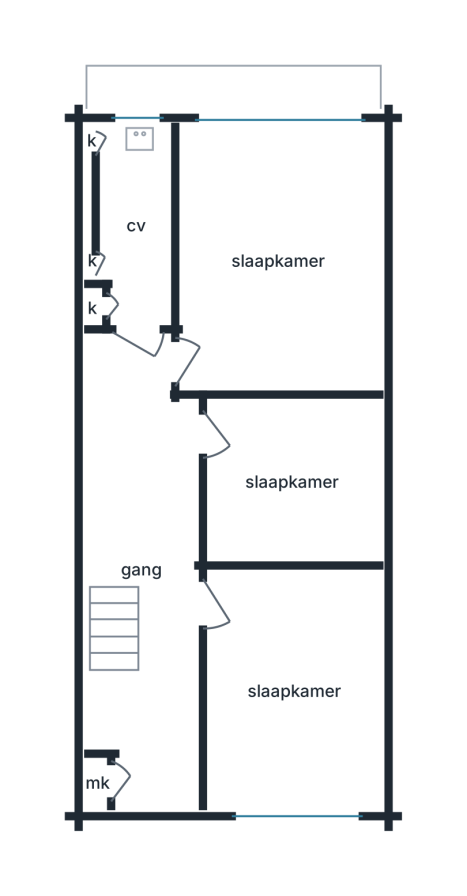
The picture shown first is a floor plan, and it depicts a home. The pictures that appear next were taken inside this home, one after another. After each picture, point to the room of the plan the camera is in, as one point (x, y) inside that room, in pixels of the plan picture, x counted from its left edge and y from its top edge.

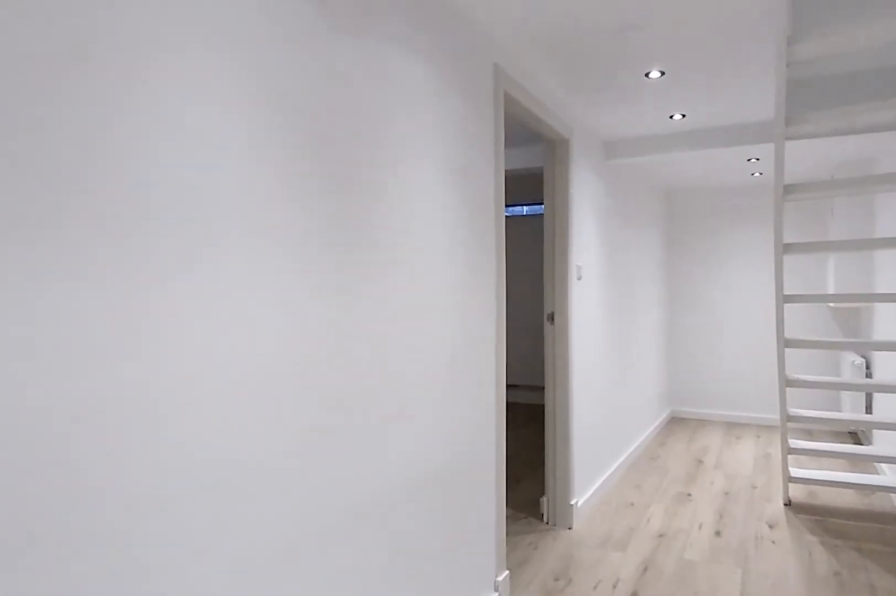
(145, 562)
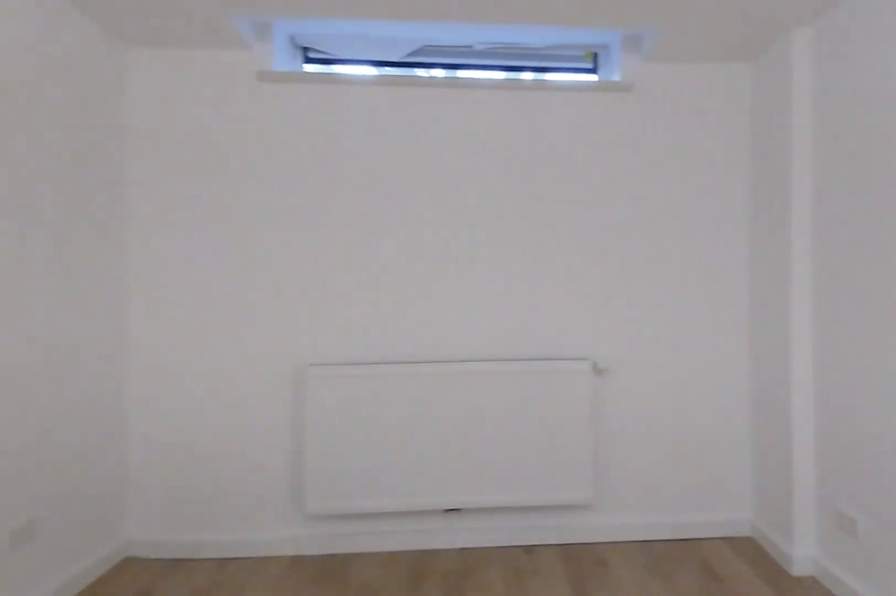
(291, 803)
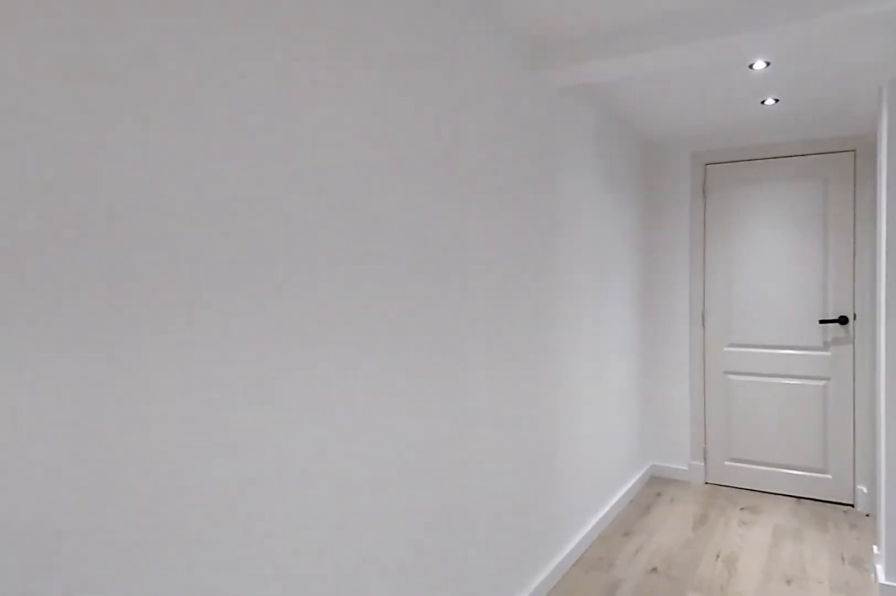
(145, 563)
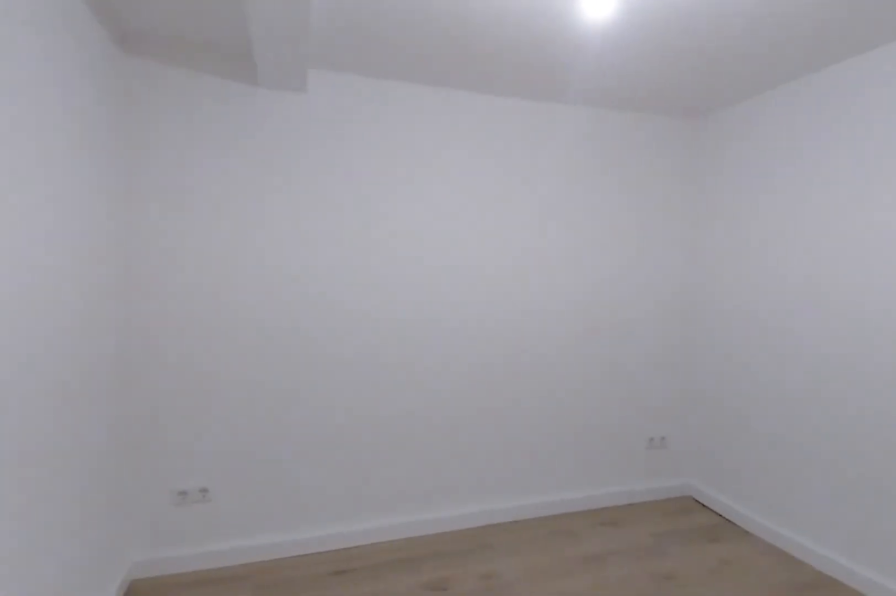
(291, 482)
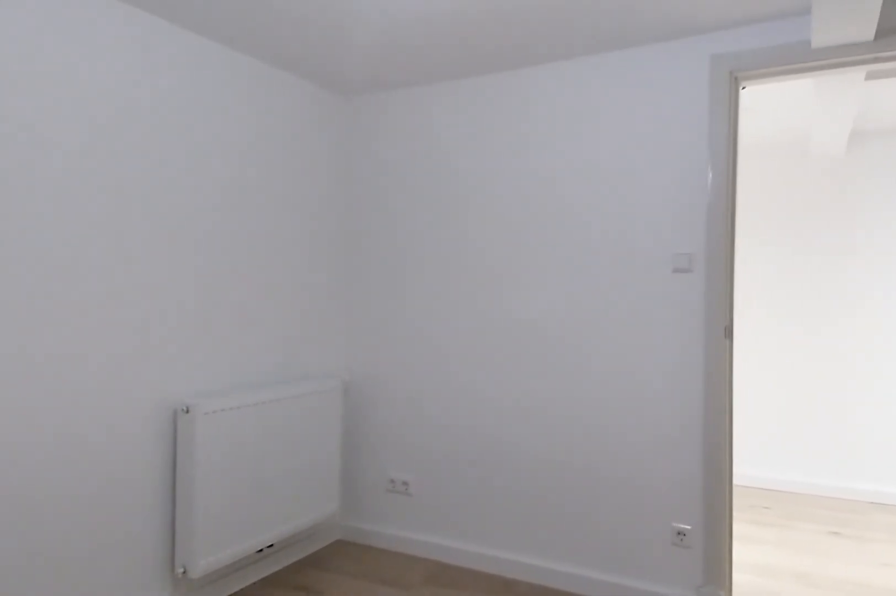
(291, 482)
